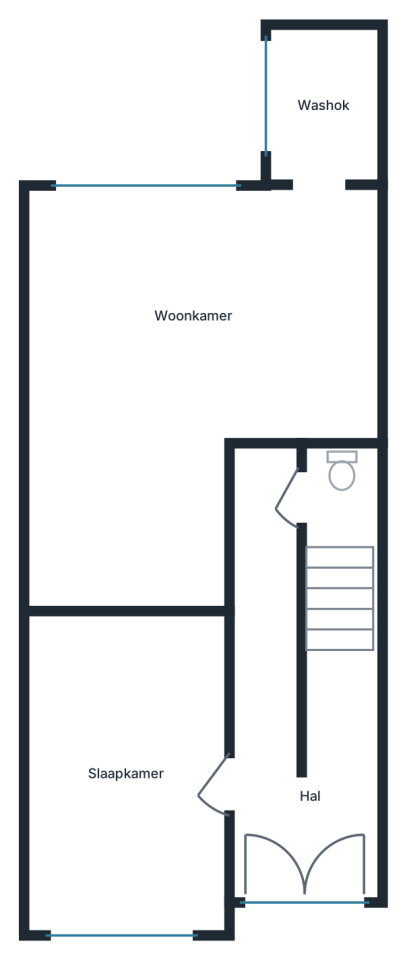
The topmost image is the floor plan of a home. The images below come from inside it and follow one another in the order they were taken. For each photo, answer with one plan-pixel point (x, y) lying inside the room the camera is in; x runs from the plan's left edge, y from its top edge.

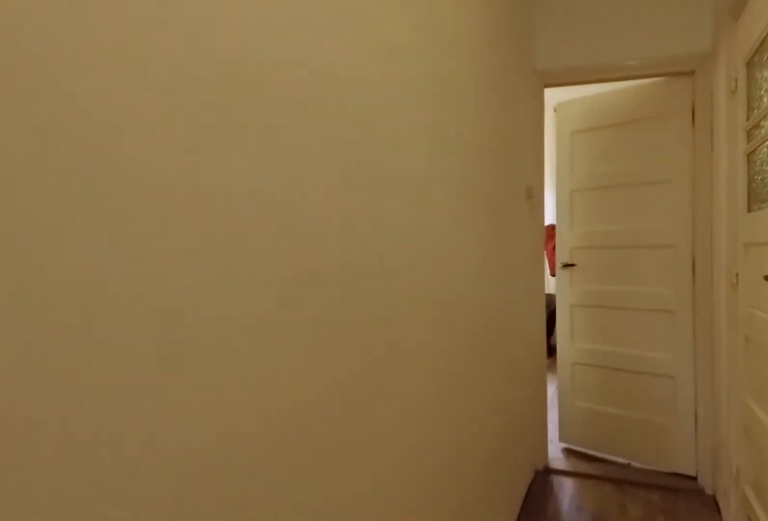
(292, 708)
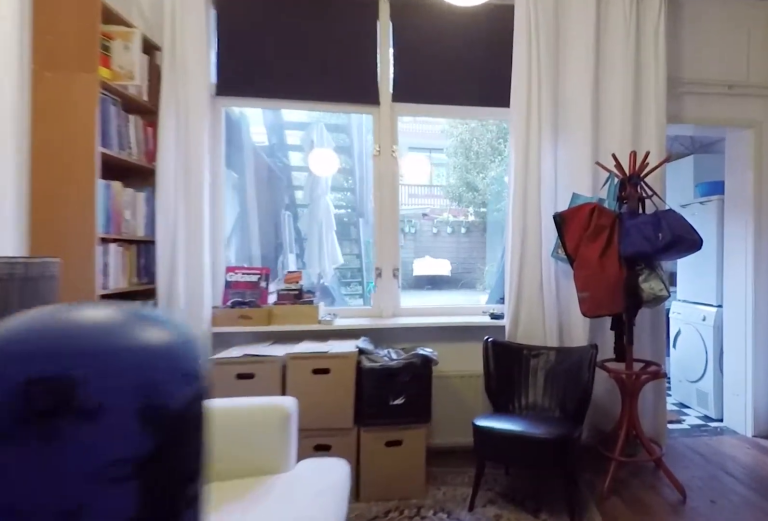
(119, 332)
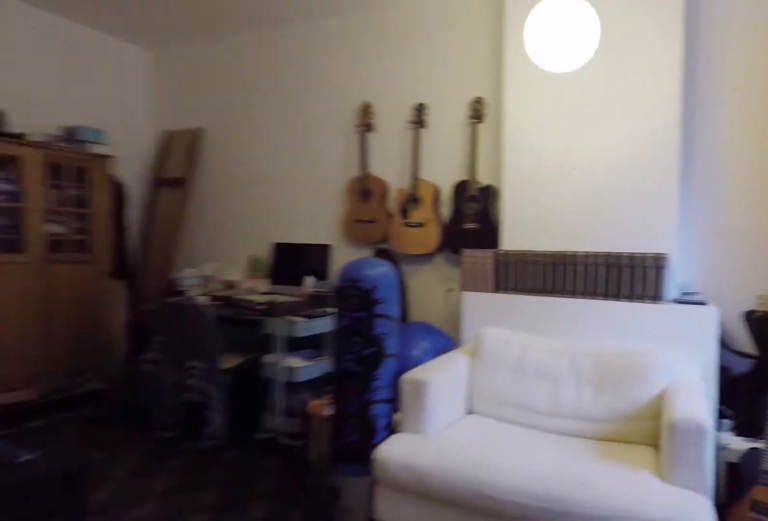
(119, 332)
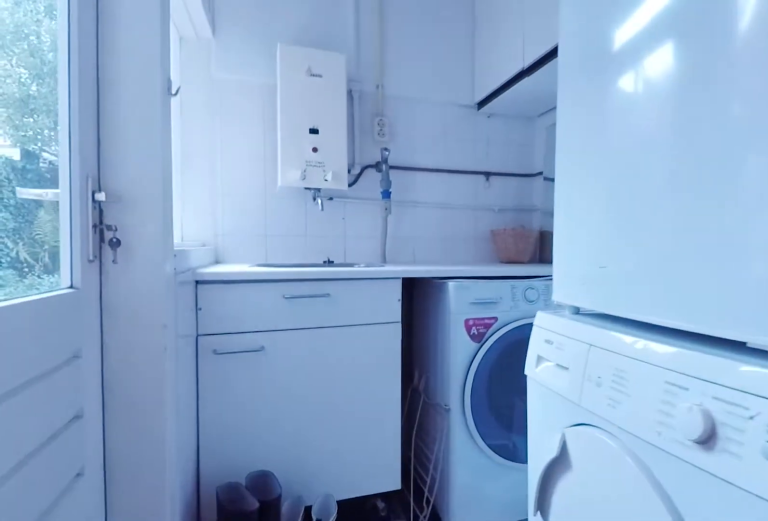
(322, 109)
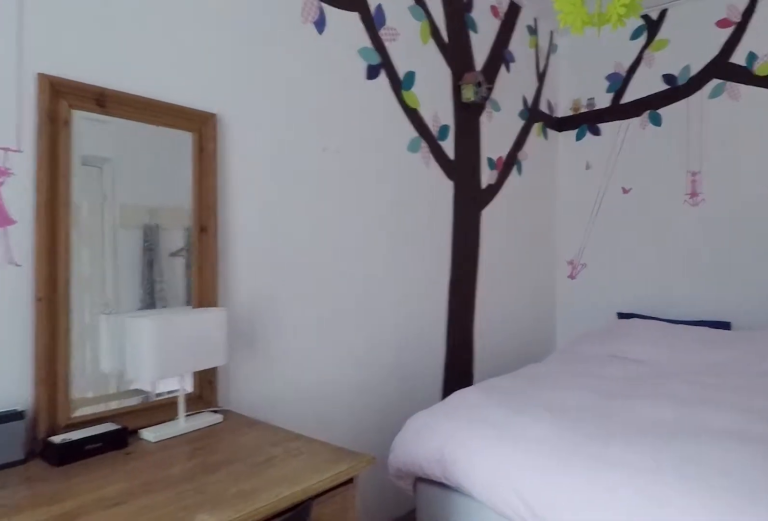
(128, 772)
